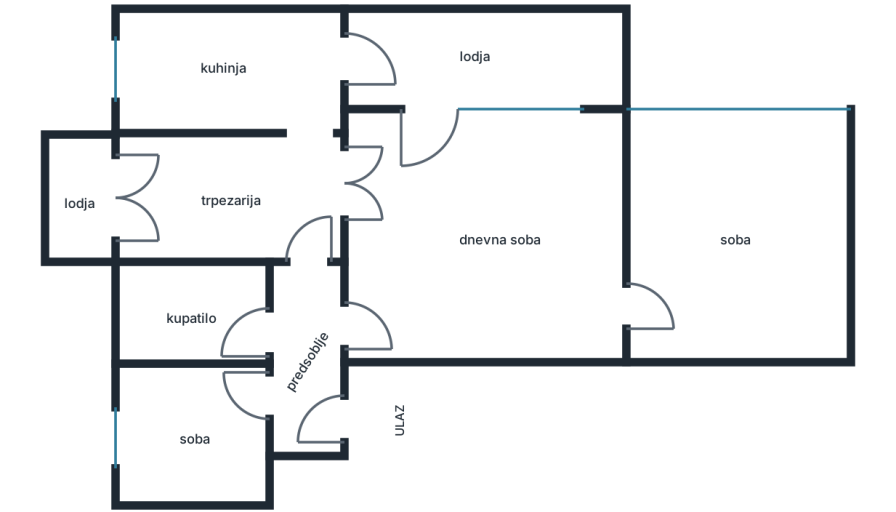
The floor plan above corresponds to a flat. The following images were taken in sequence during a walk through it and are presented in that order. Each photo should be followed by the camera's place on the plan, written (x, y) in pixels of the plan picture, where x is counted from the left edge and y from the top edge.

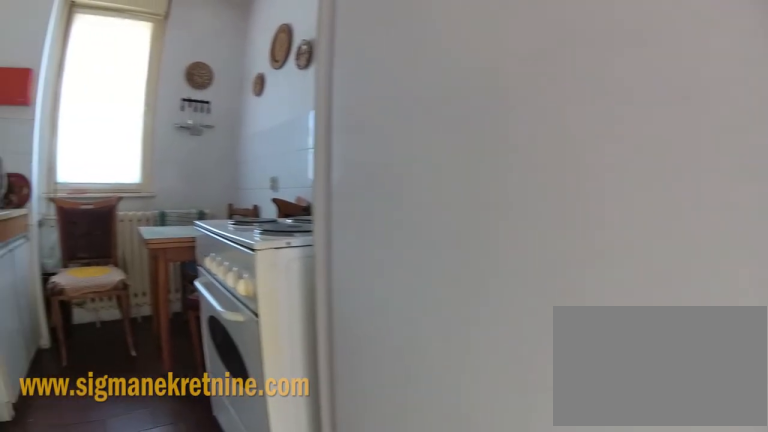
(321, 87)
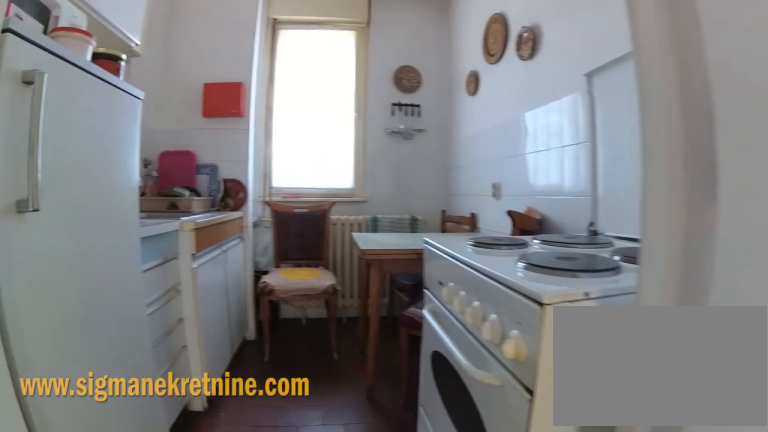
(328, 81)
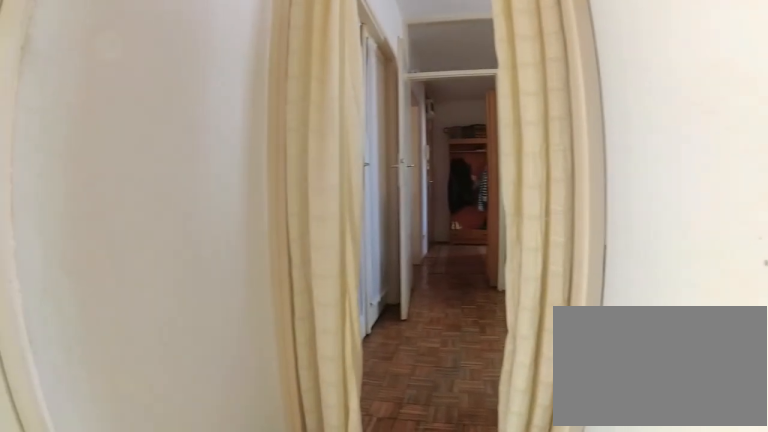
(313, 48)
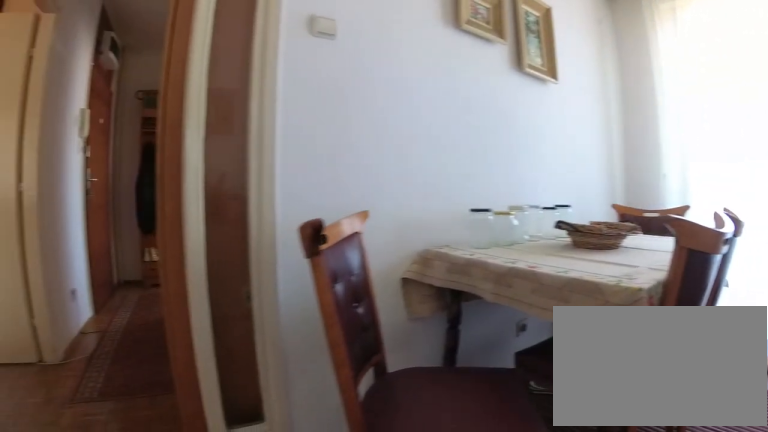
(298, 156)
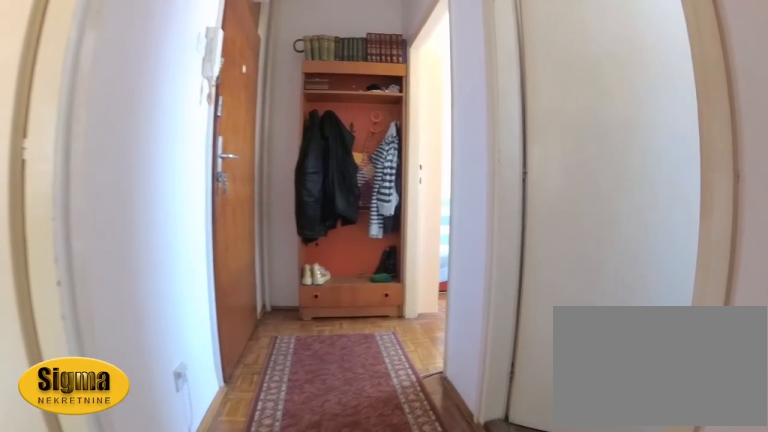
(303, 247)
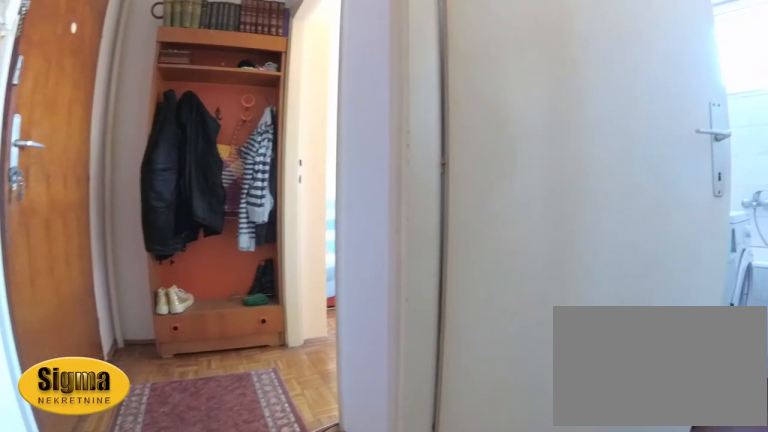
(305, 273)
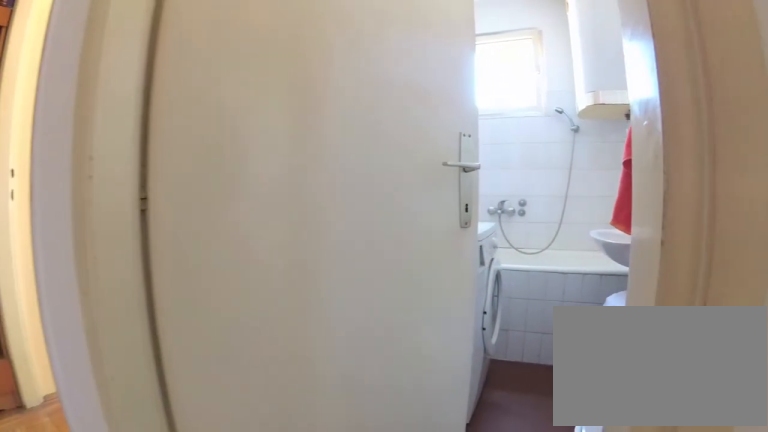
(292, 313)
